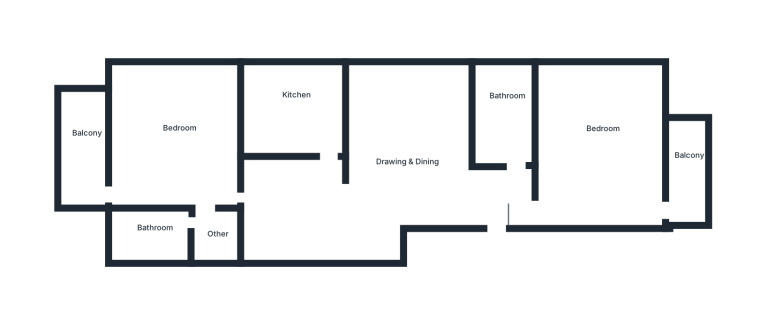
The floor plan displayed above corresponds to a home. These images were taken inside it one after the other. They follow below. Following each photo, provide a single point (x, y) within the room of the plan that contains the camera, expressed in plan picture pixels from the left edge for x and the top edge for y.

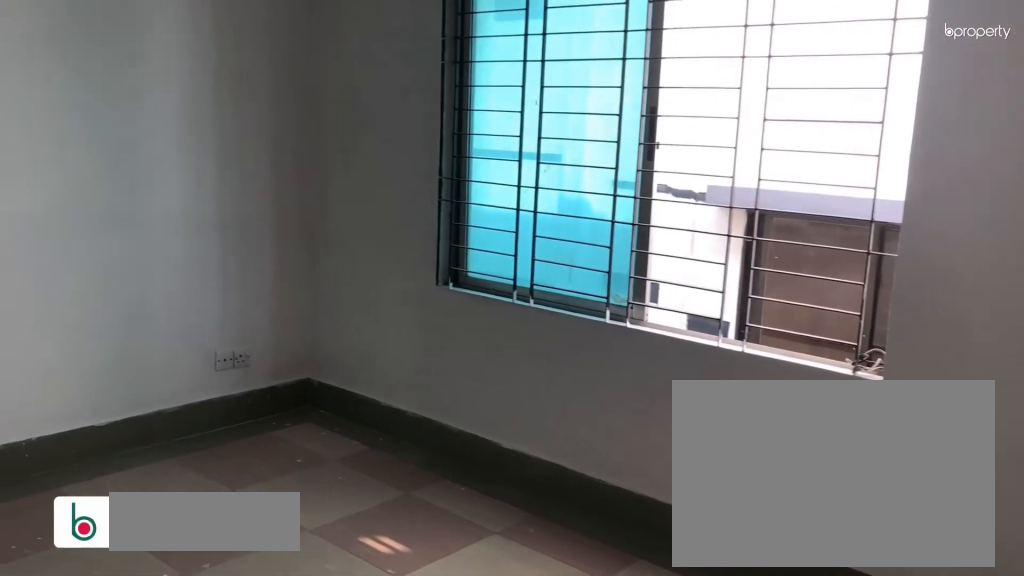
(491, 196)
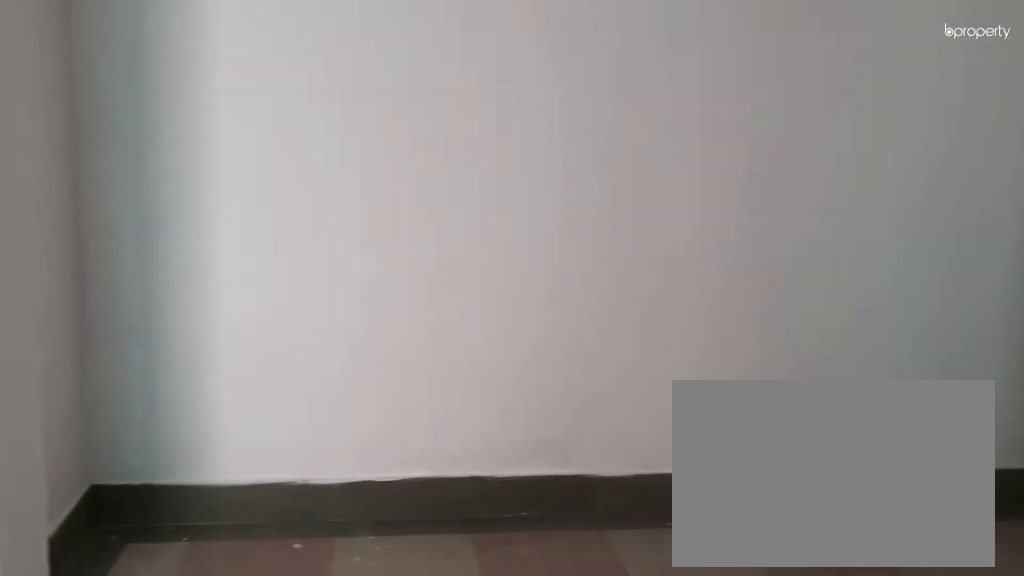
(401, 151)
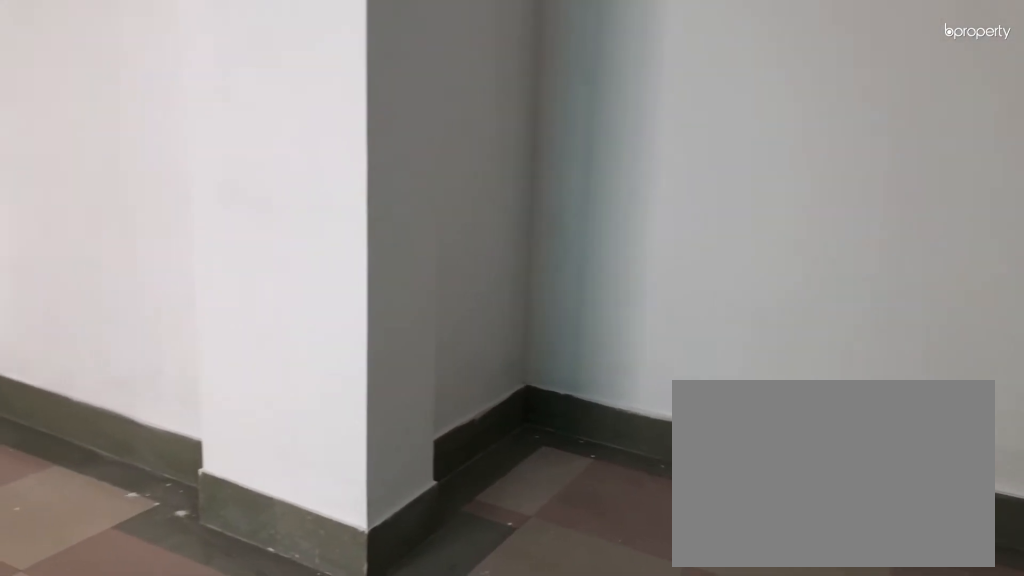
(401, 151)
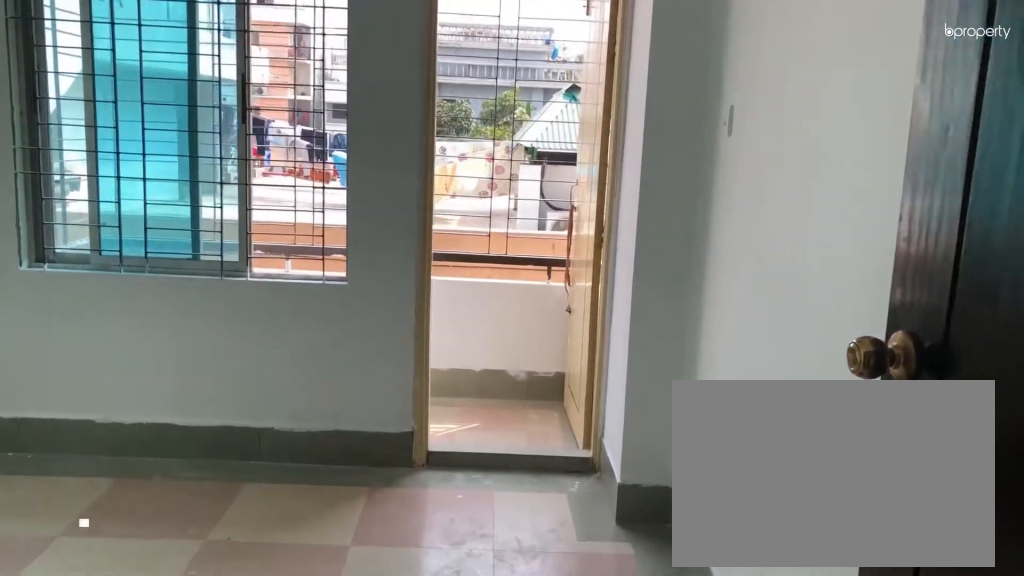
(606, 140)
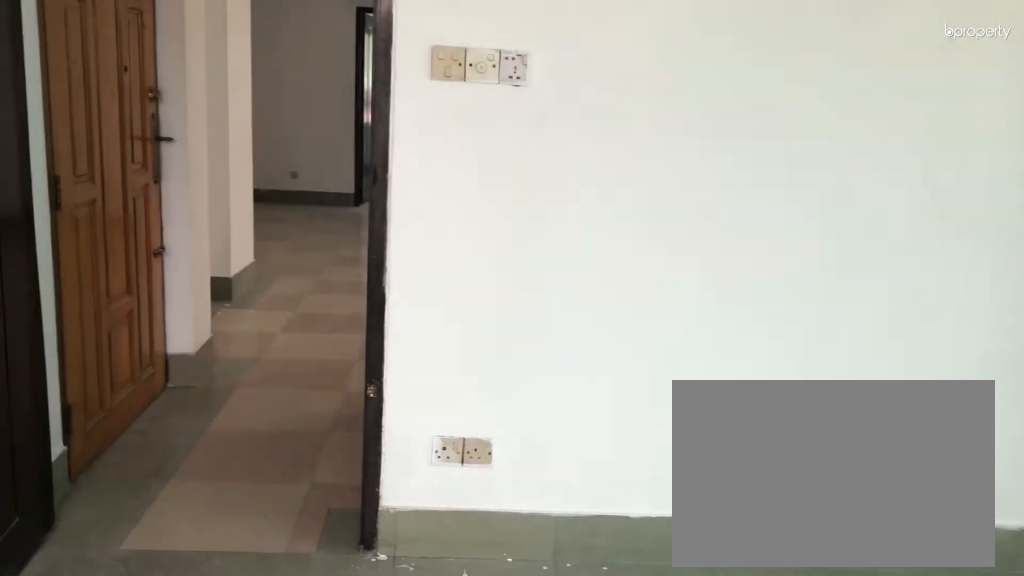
(606, 140)
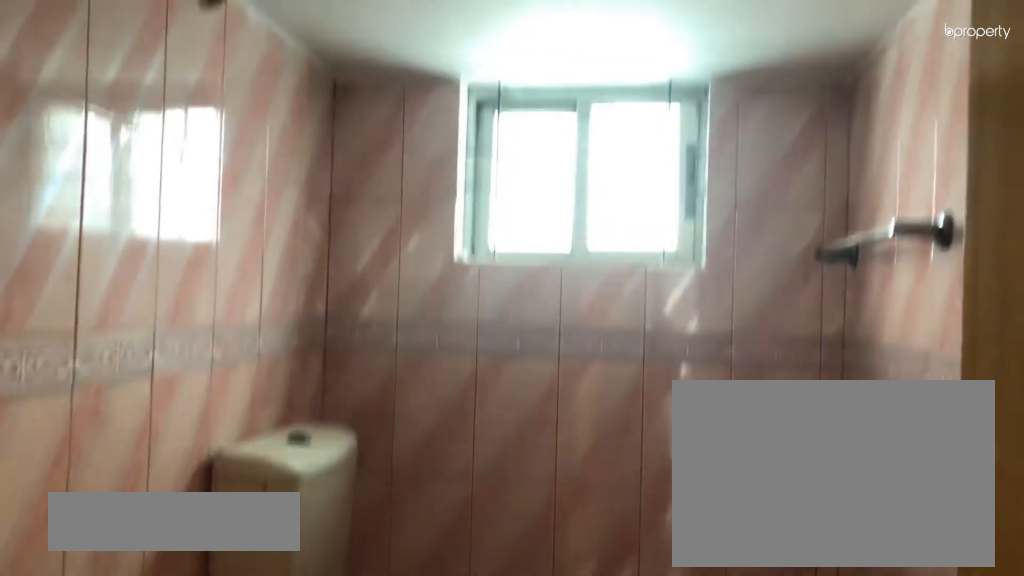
(508, 123)
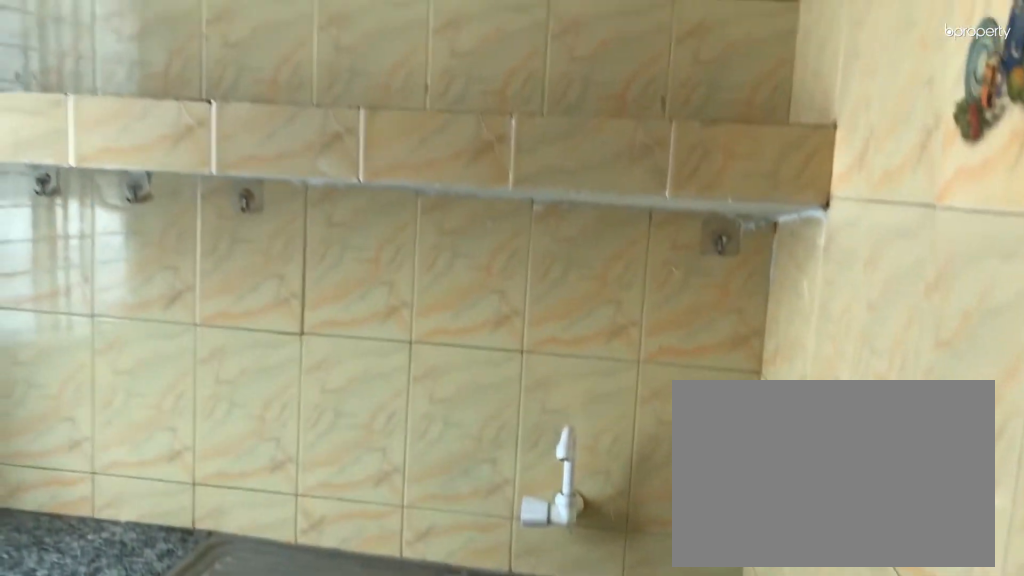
(300, 109)
